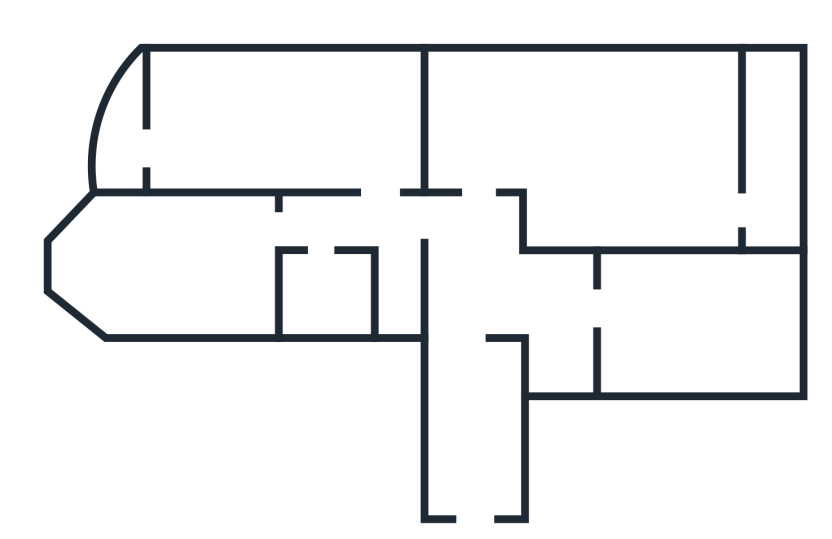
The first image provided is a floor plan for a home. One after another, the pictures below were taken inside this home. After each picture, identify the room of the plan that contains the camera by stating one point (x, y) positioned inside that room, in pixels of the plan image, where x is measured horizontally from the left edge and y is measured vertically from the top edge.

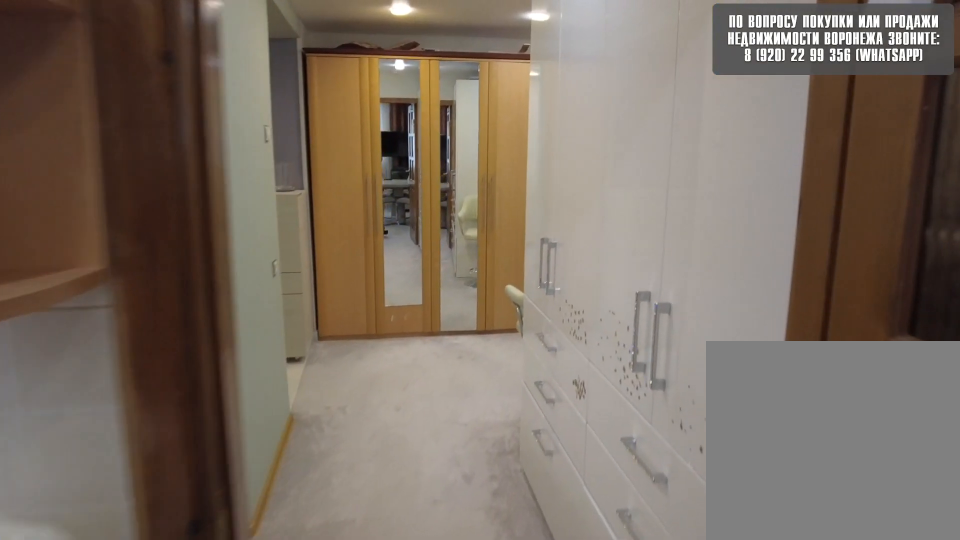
(573, 324)
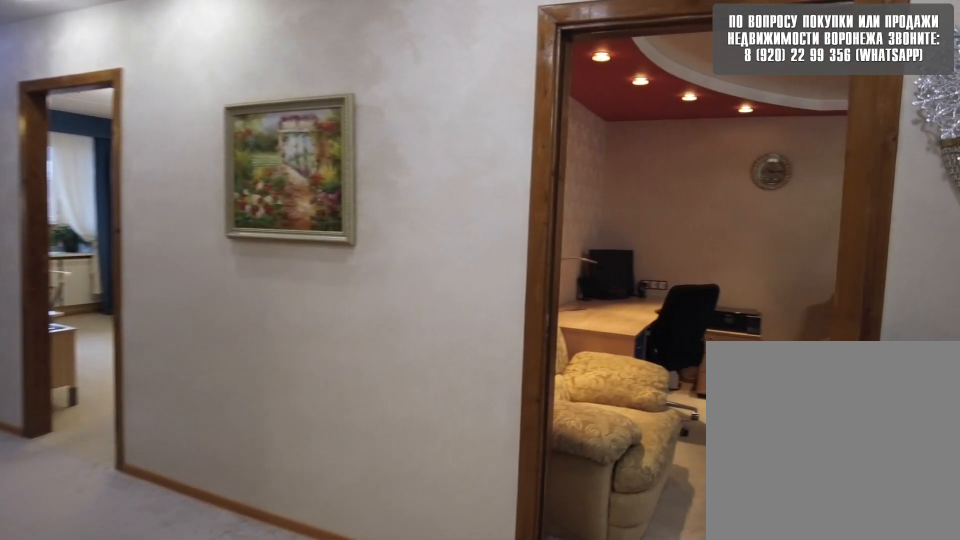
(489, 297)
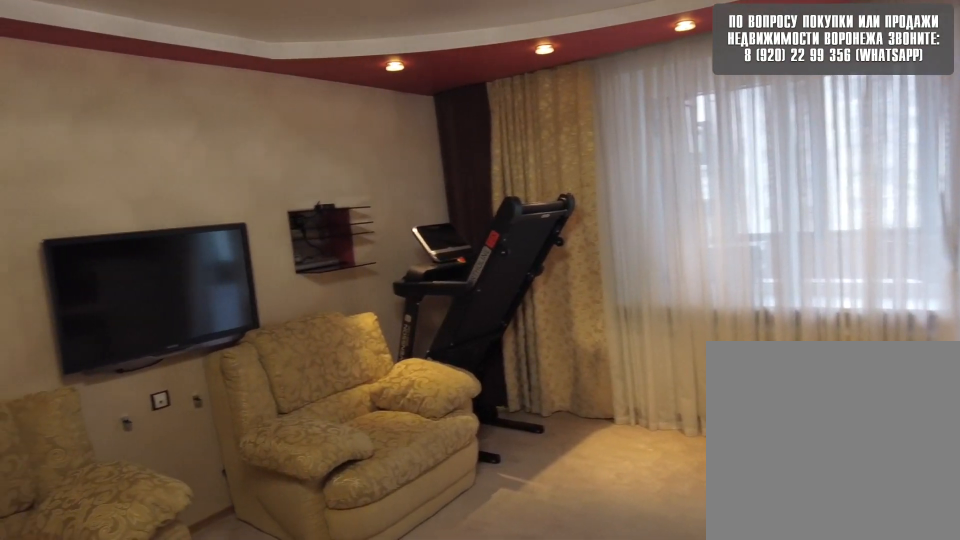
(541, 135)
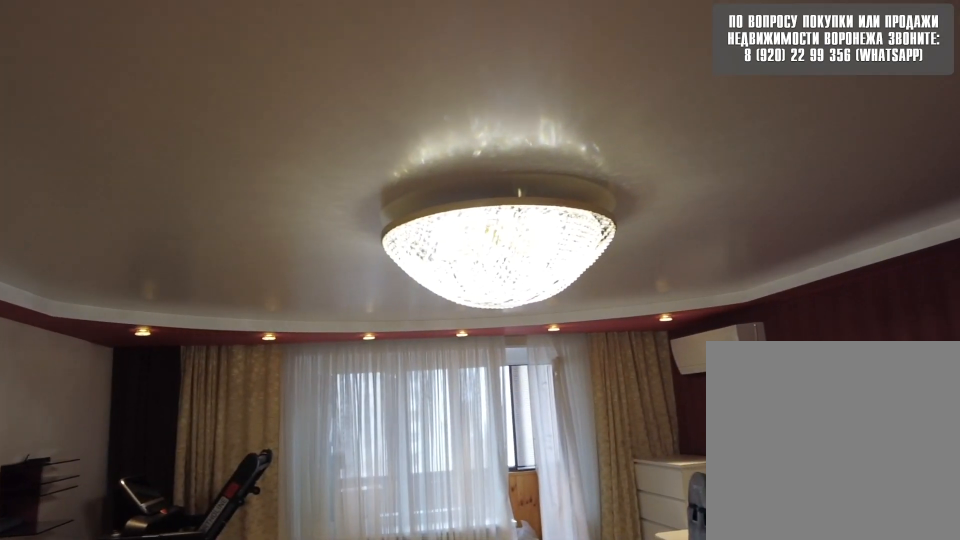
(541, 135)
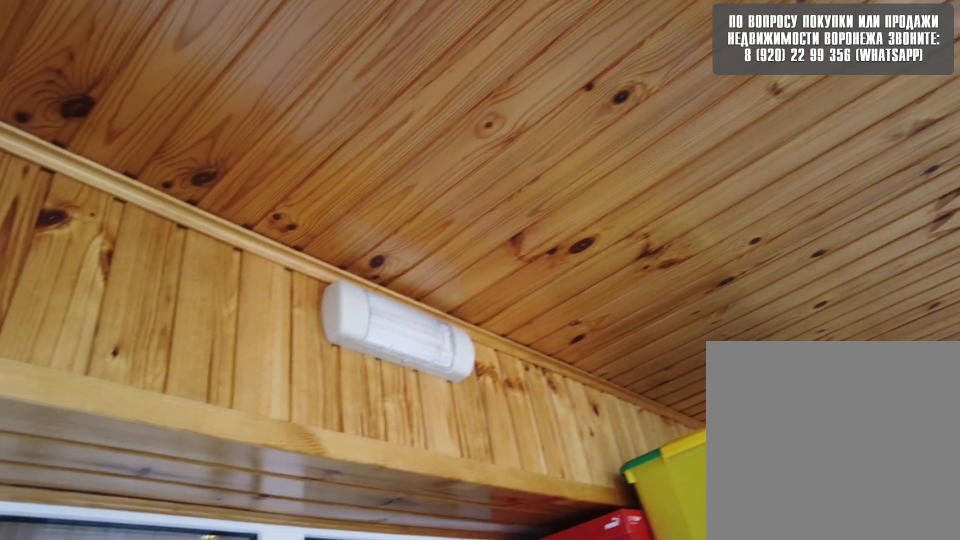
(789, 202)
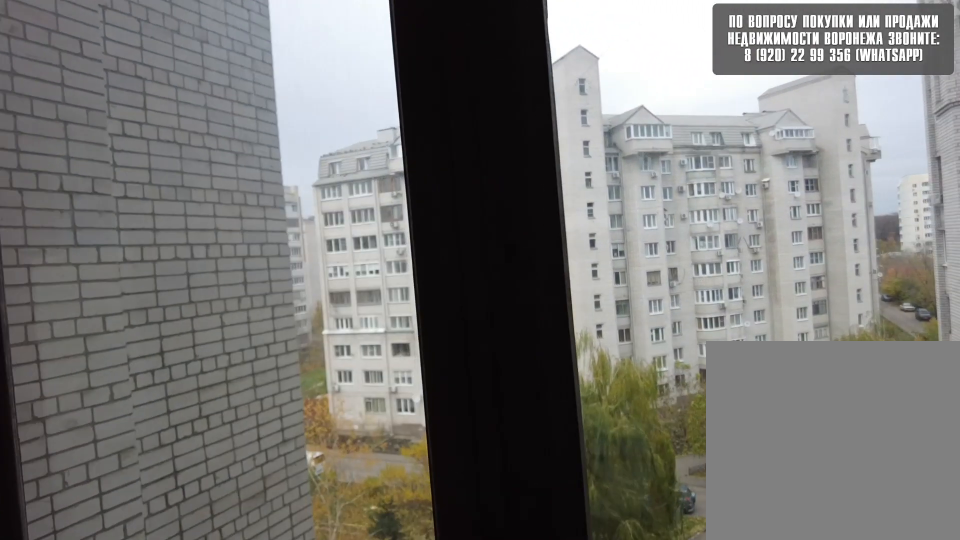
(789, 202)
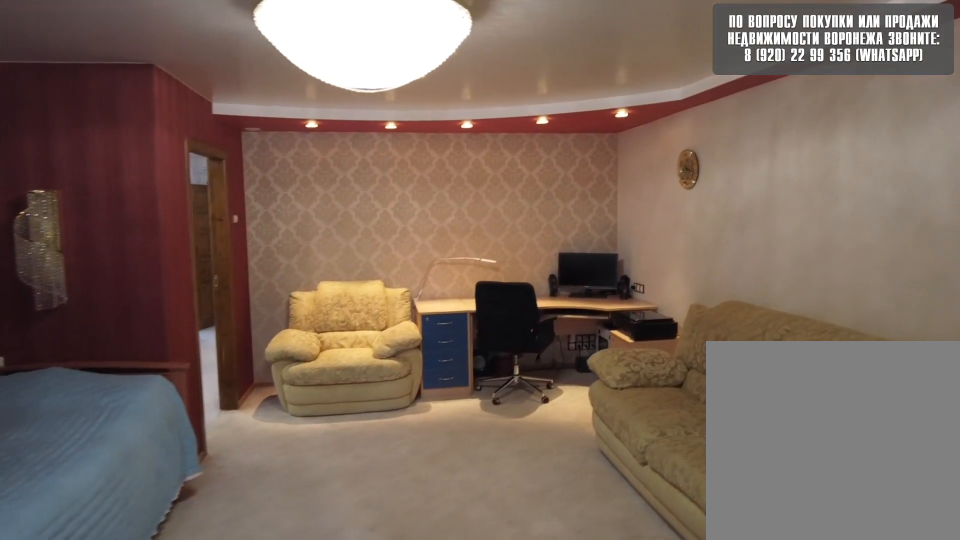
(656, 197)
